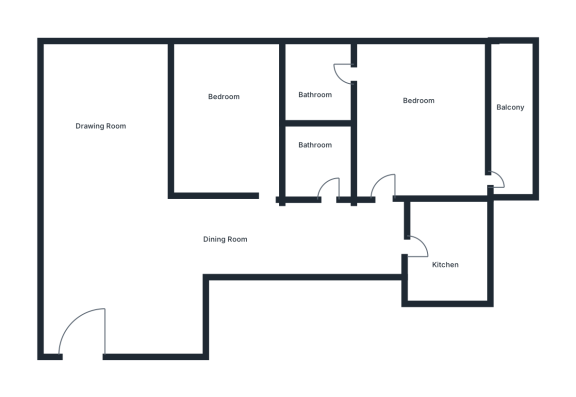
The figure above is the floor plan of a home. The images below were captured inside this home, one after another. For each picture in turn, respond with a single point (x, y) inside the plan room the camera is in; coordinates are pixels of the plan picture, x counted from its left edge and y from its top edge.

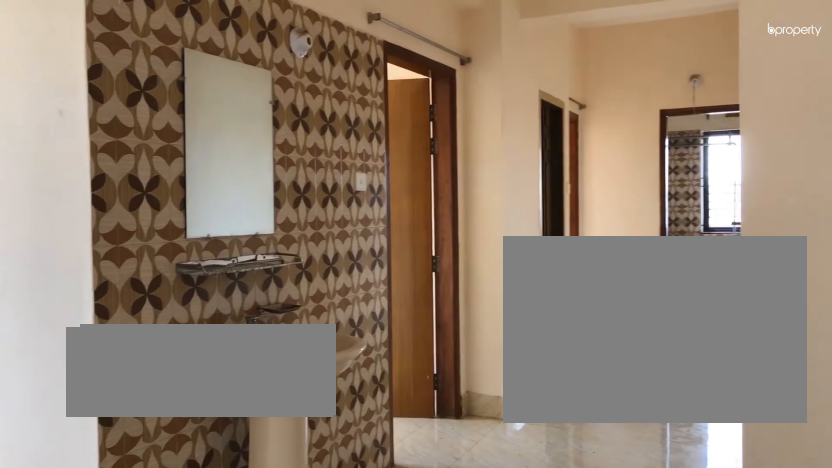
(127, 247)
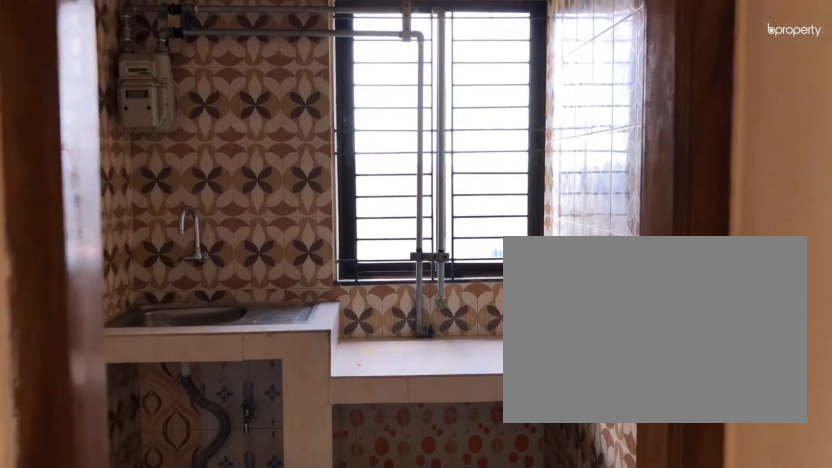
(446, 246)
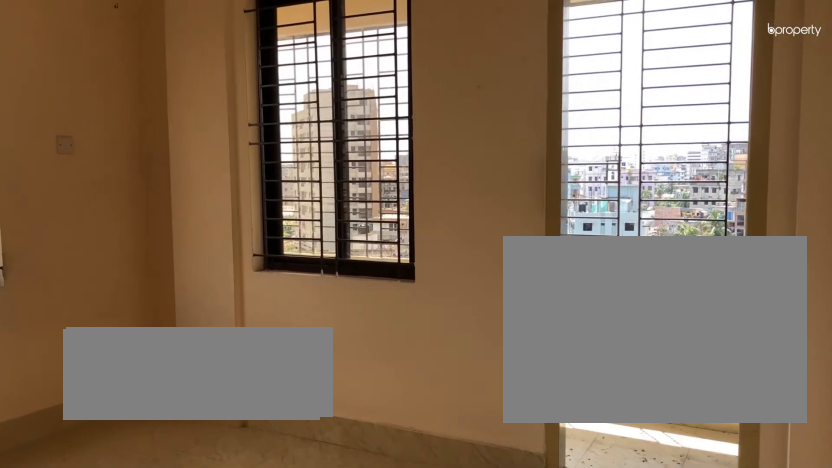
(420, 111)
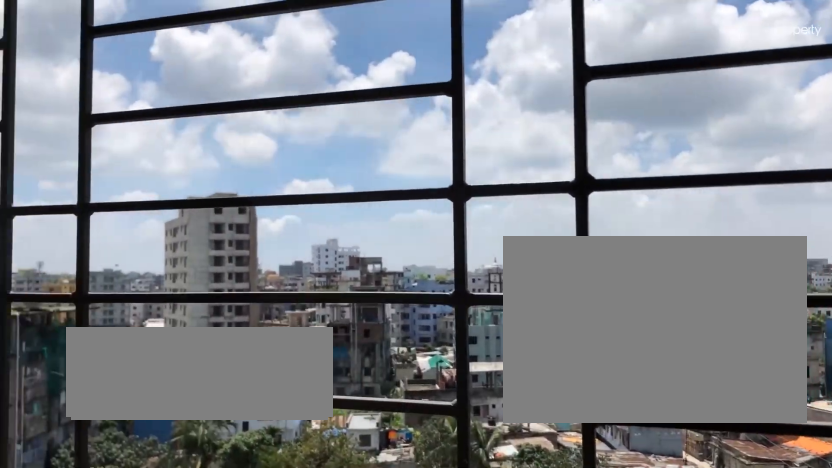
(511, 137)
